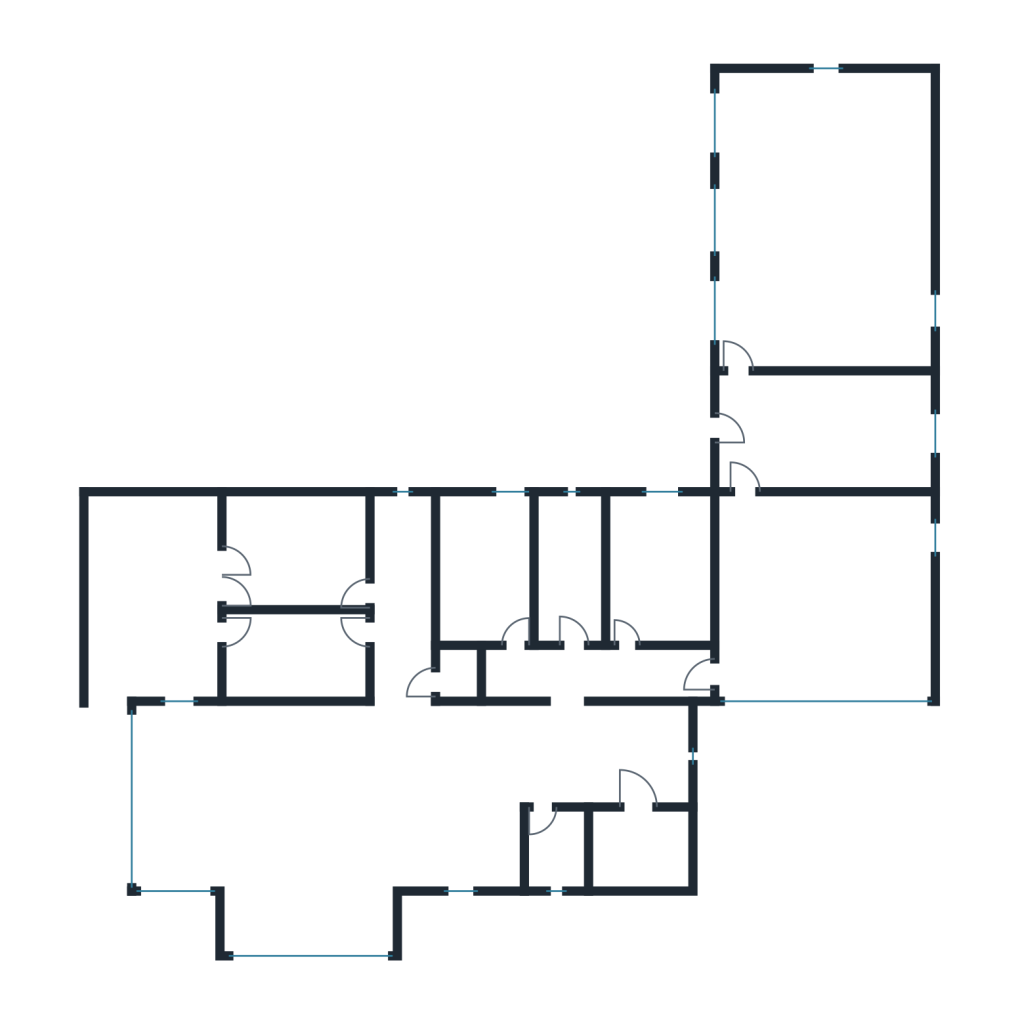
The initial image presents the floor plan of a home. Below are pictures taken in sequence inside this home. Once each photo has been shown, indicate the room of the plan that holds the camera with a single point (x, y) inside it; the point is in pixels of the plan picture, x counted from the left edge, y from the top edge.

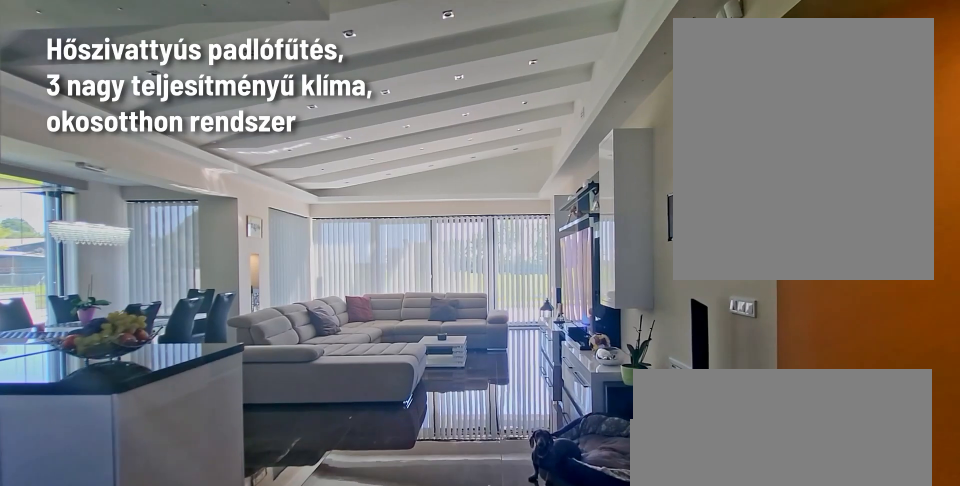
(570, 748)
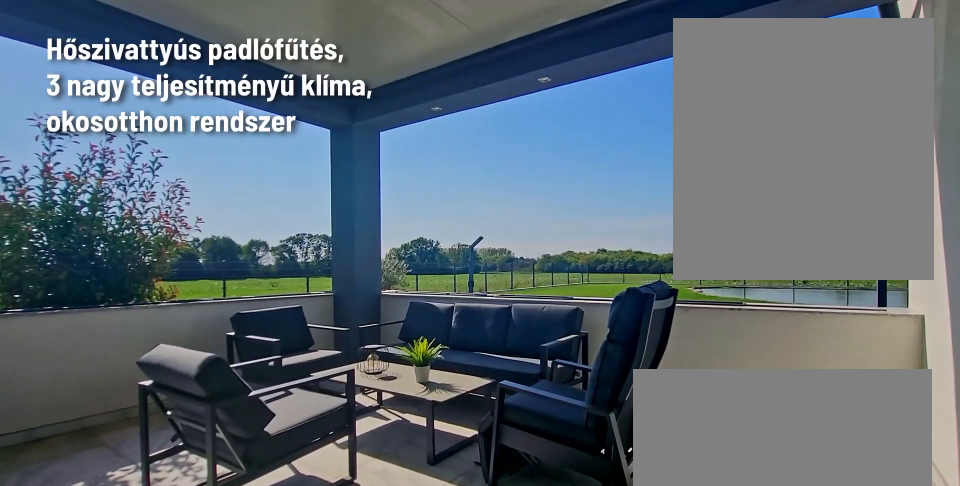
(155, 600)
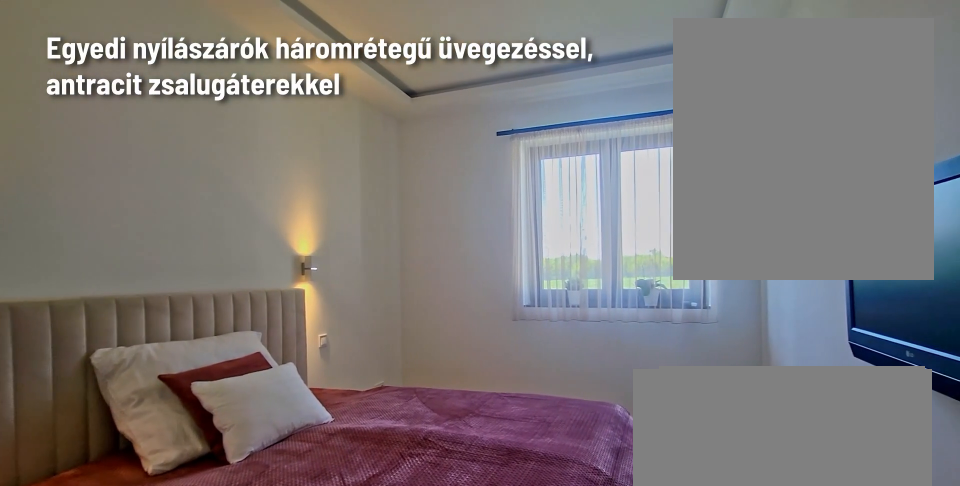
(490, 572)
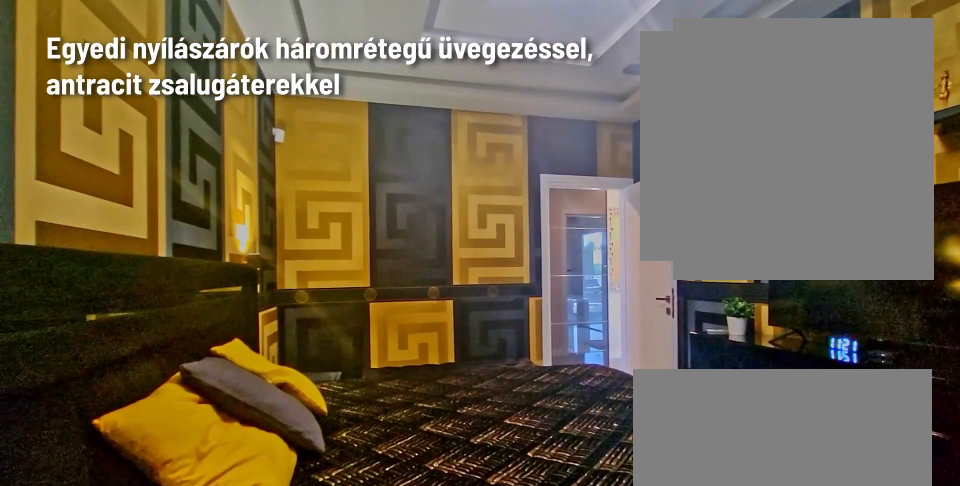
(295, 552)
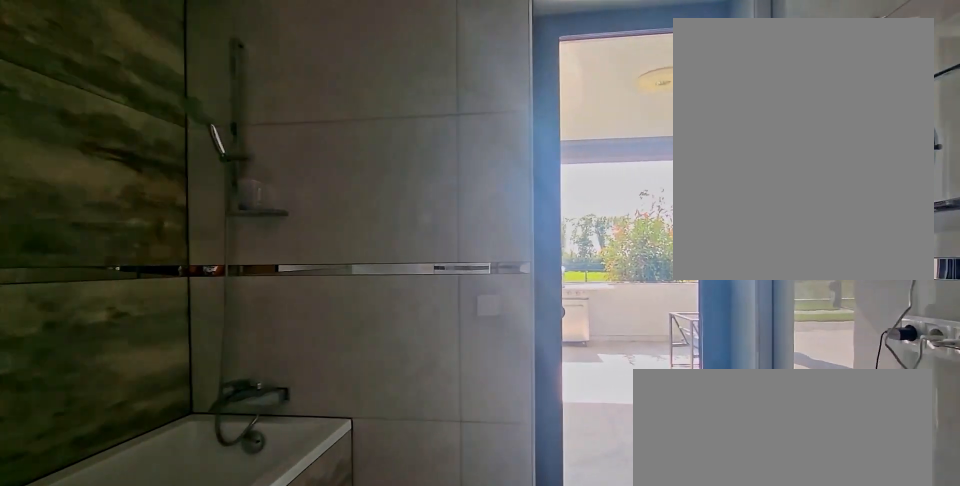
(298, 656)
